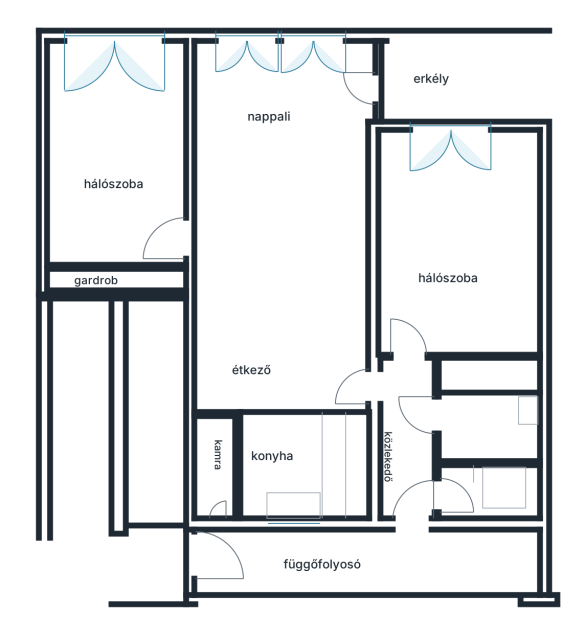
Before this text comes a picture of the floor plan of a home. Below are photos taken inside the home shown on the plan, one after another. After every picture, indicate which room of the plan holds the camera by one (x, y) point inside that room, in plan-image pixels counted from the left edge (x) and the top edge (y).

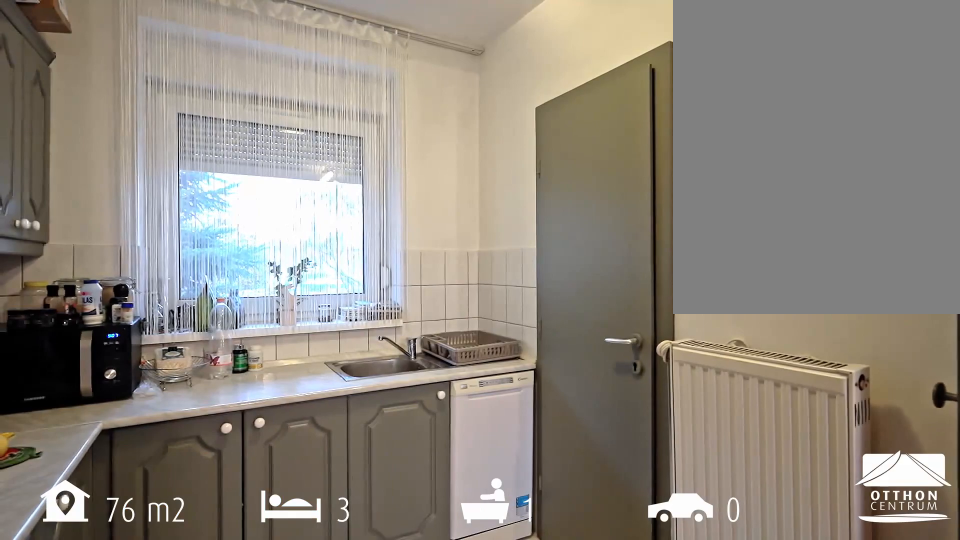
(284, 466)
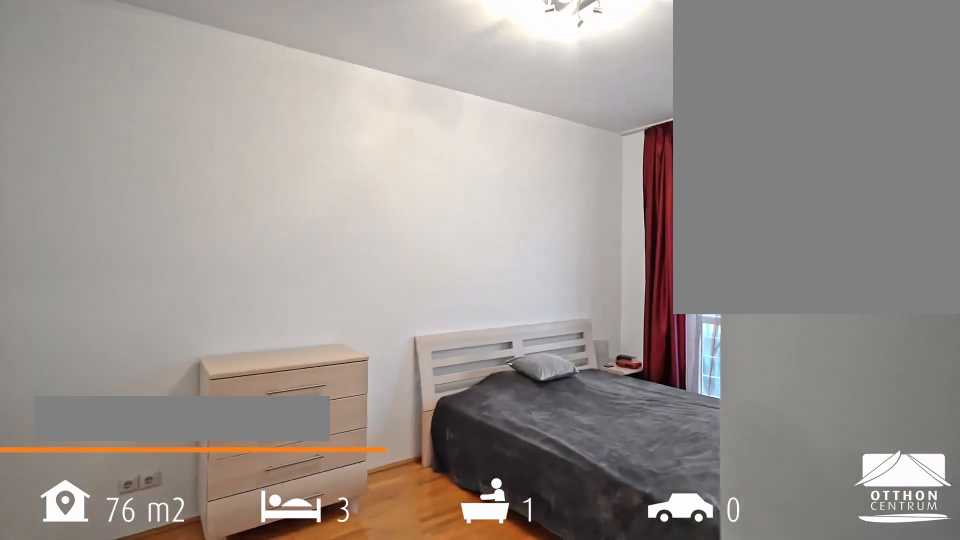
(113, 163)
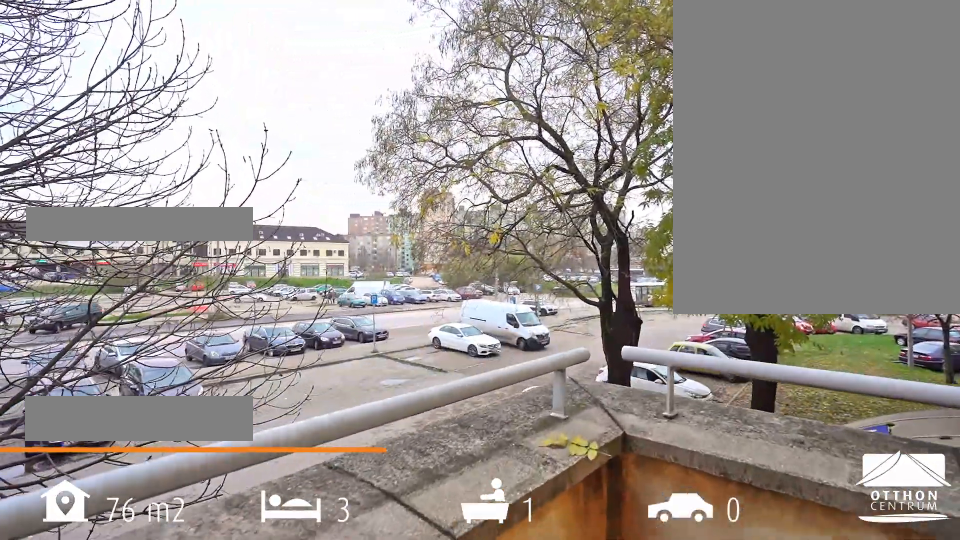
(463, 73)
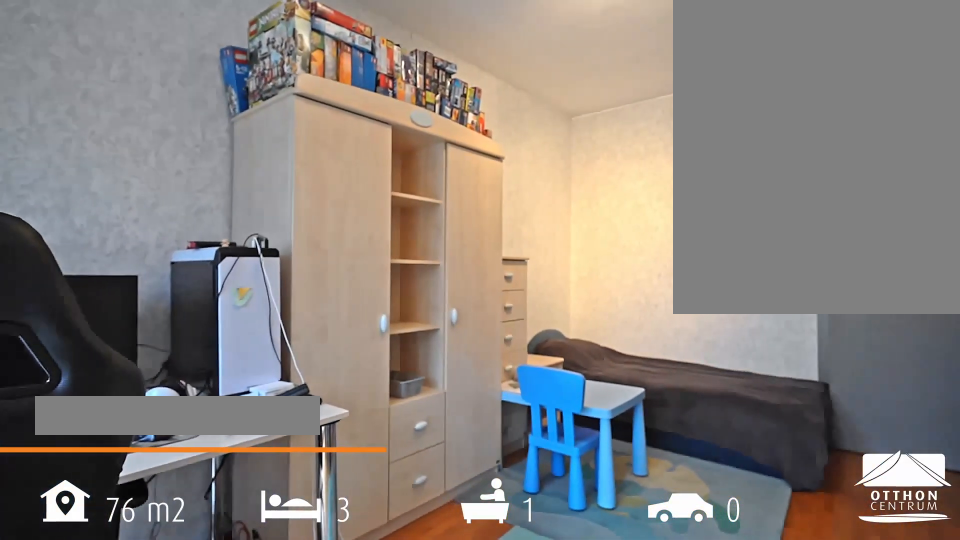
(456, 234)
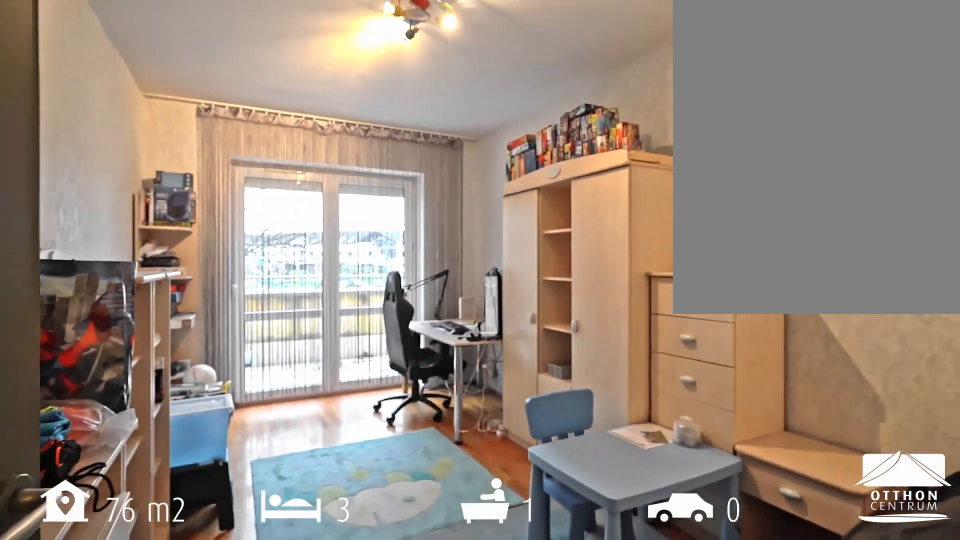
(456, 234)
